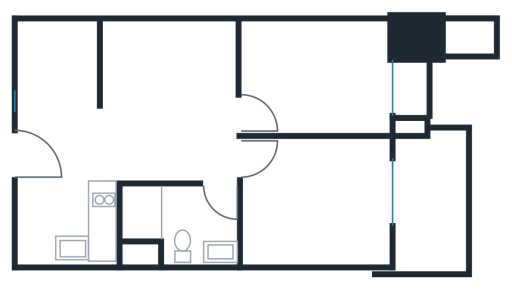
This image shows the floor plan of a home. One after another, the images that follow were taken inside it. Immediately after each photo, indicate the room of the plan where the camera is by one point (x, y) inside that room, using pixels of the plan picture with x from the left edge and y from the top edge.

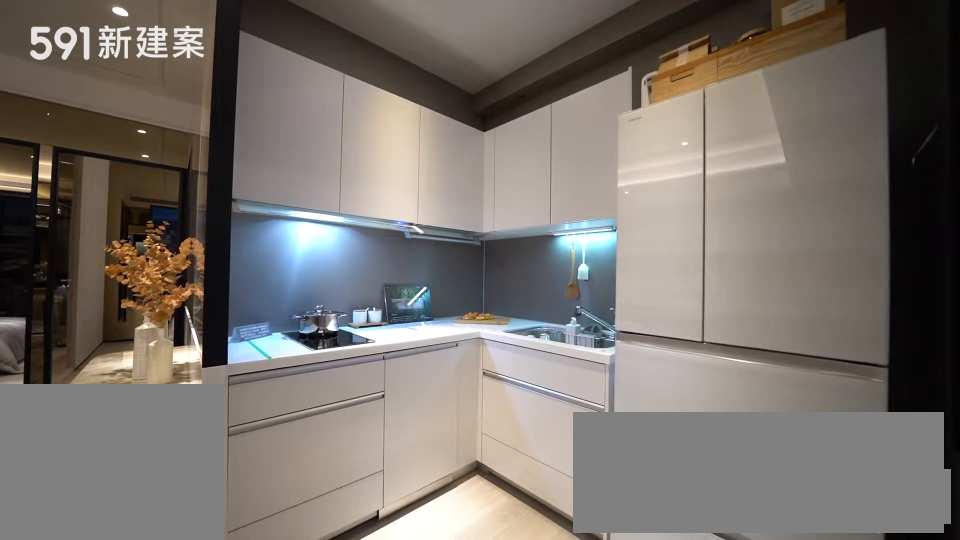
(68, 225)
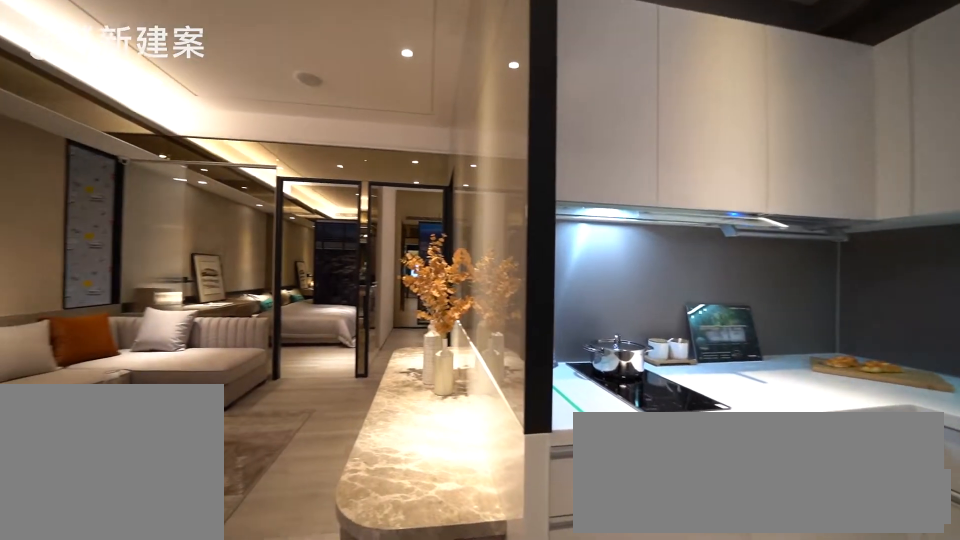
(68, 225)
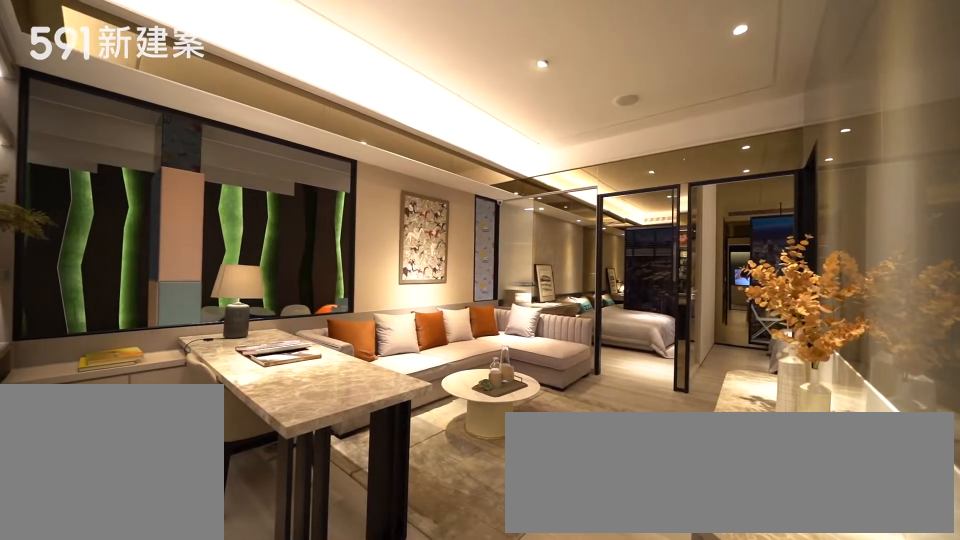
(132, 99)
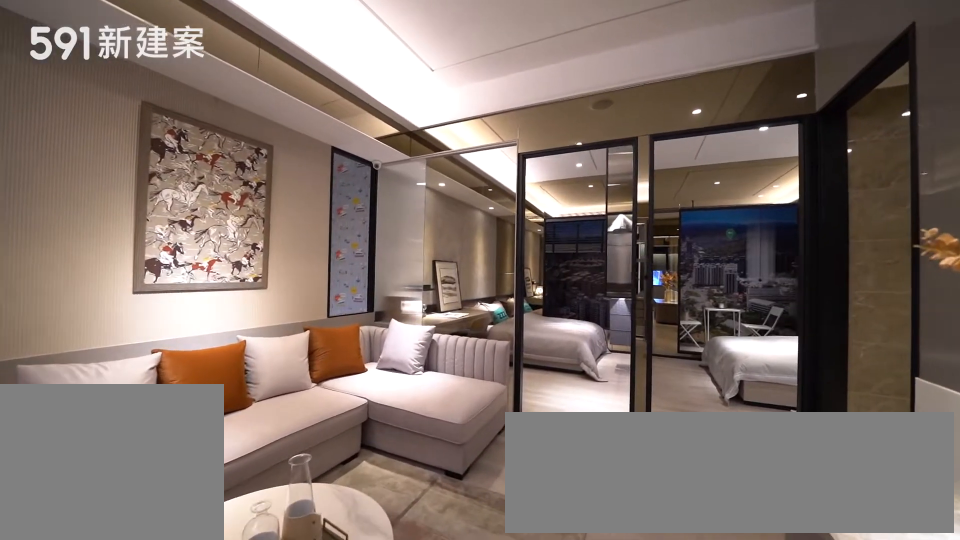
(132, 99)
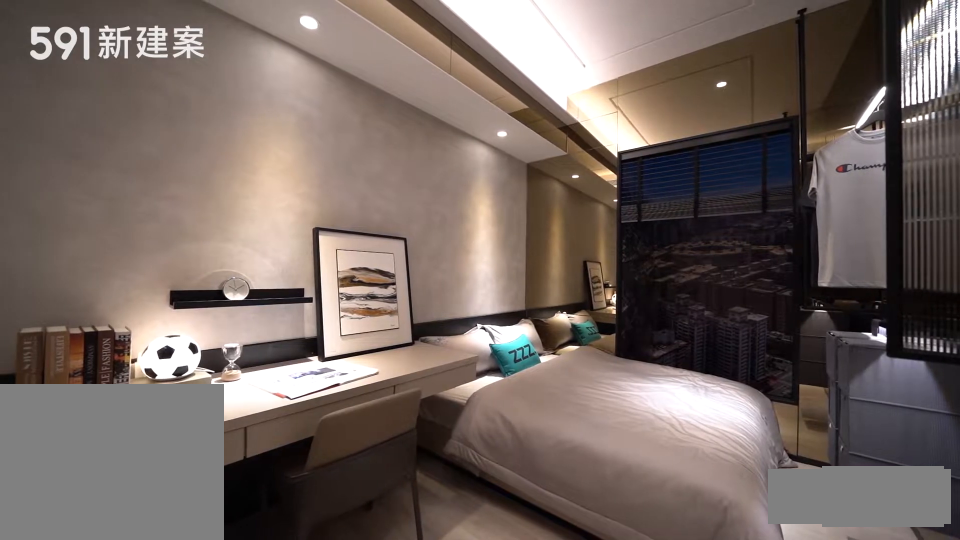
(321, 77)
